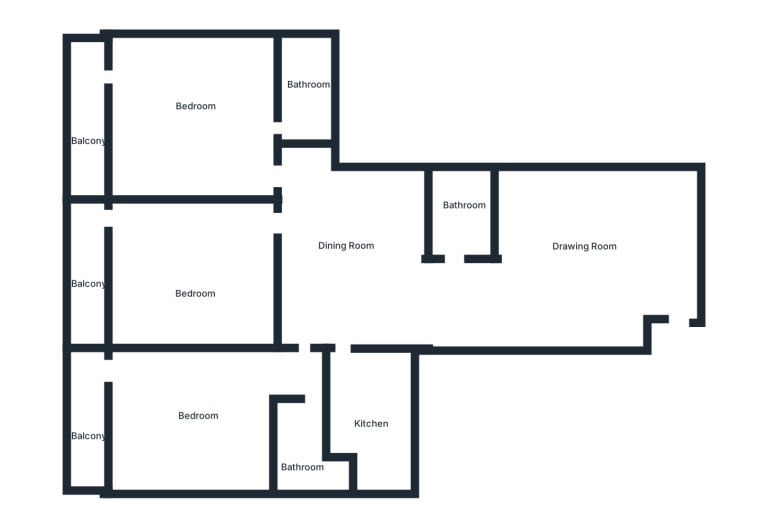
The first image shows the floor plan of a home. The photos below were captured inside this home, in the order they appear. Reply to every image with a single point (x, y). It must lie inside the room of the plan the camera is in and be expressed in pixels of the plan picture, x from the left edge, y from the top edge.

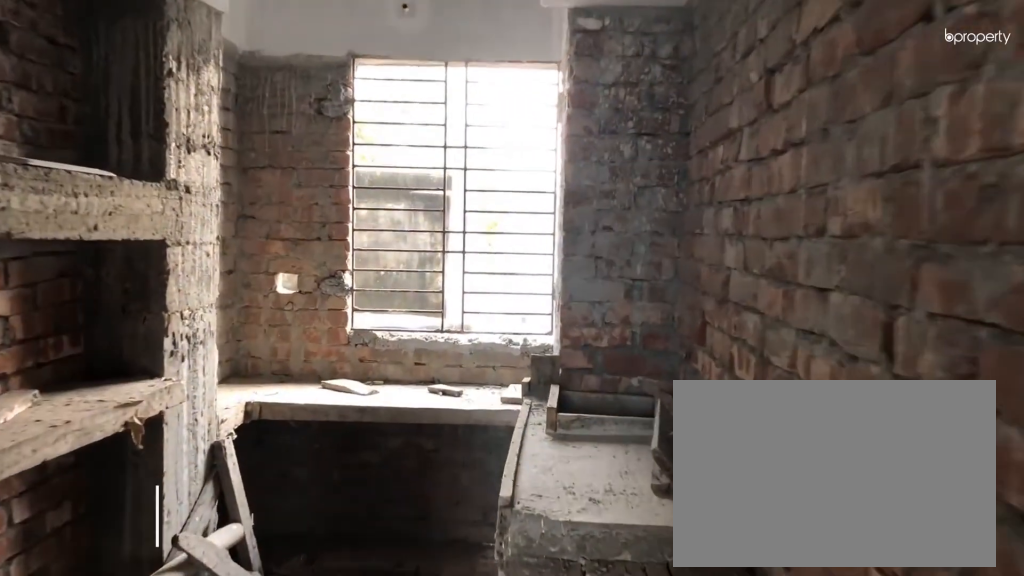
(368, 408)
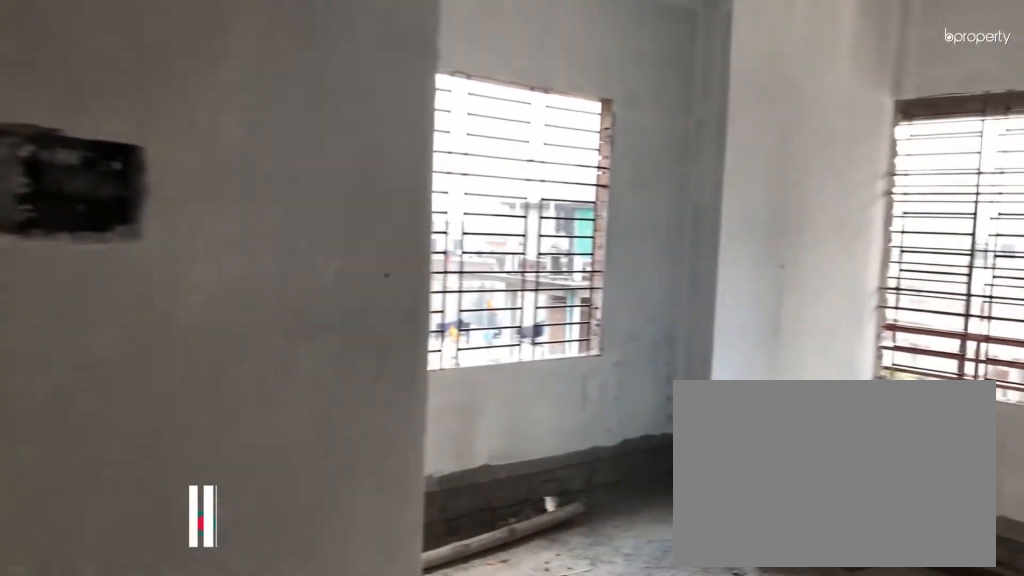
(192, 411)
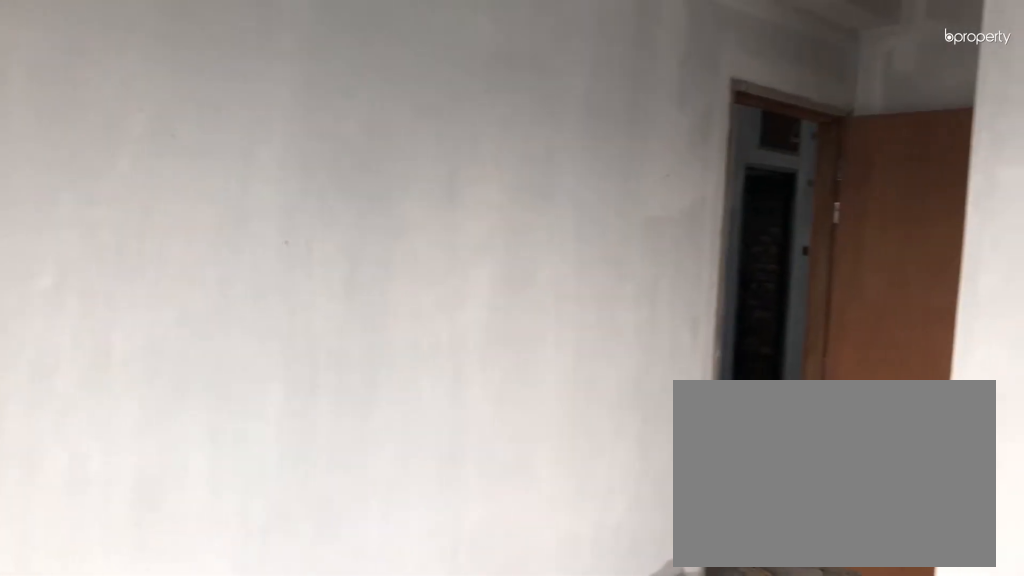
(192, 411)
